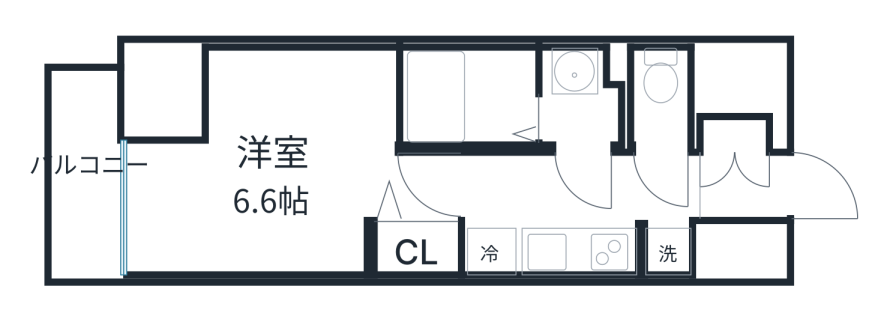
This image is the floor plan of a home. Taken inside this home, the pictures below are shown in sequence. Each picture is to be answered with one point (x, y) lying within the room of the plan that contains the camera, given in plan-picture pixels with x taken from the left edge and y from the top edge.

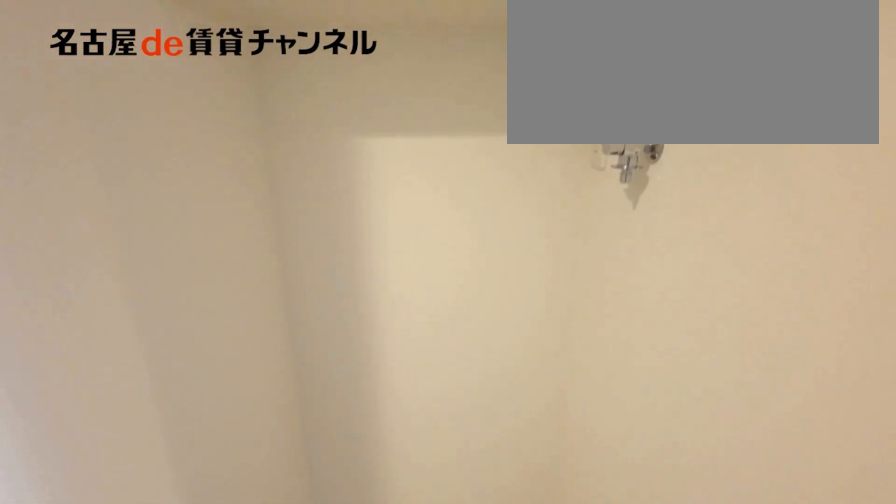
(665, 250)
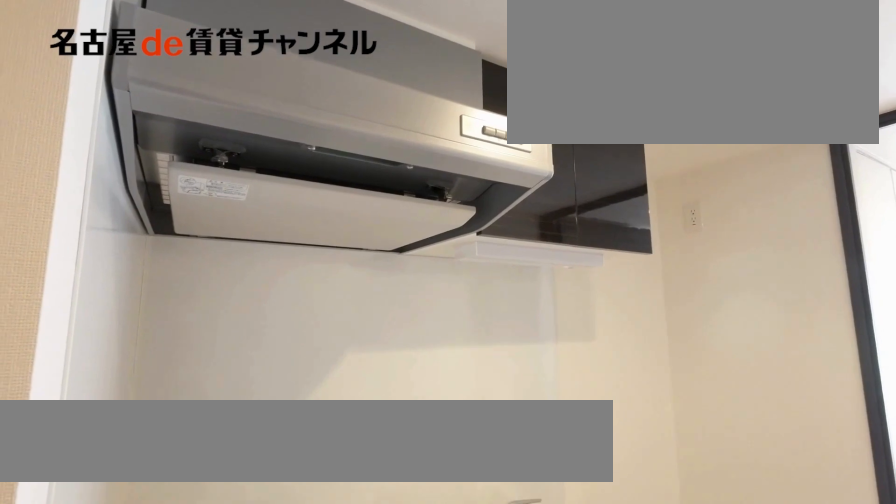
(550, 247)
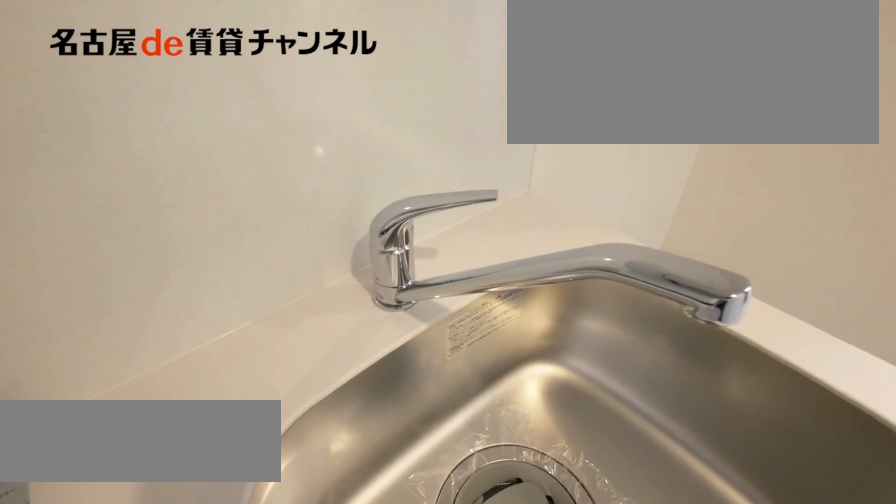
(550, 247)
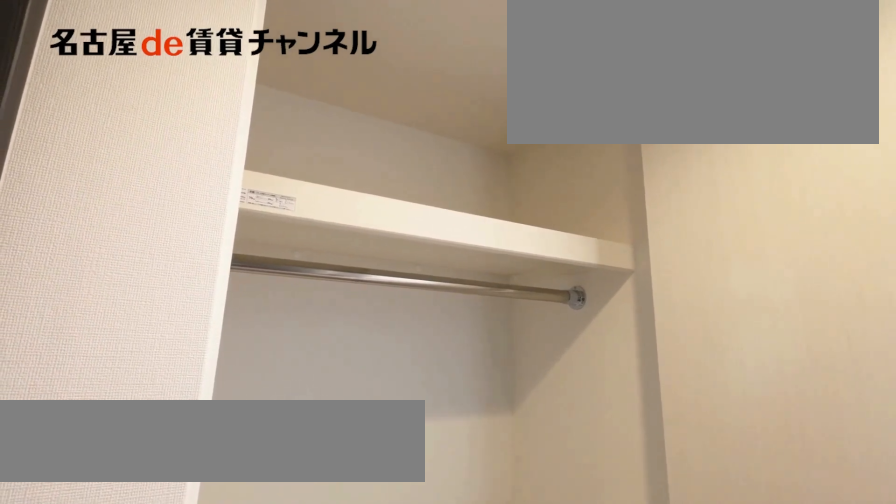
(414, 248)
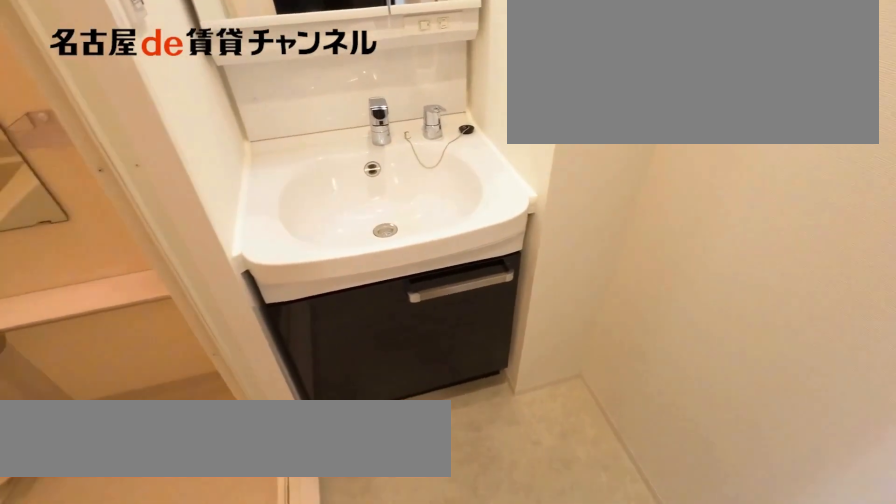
(583, 98)
